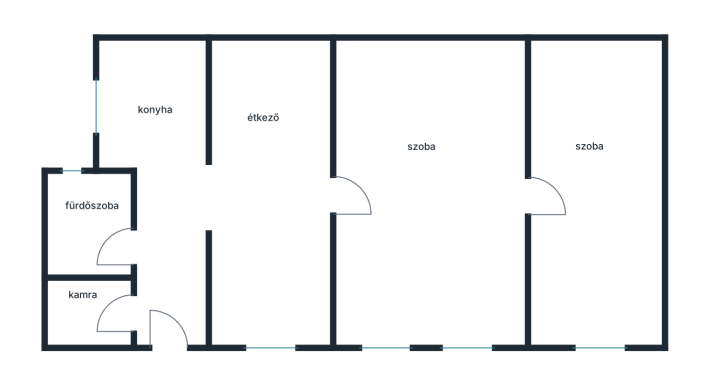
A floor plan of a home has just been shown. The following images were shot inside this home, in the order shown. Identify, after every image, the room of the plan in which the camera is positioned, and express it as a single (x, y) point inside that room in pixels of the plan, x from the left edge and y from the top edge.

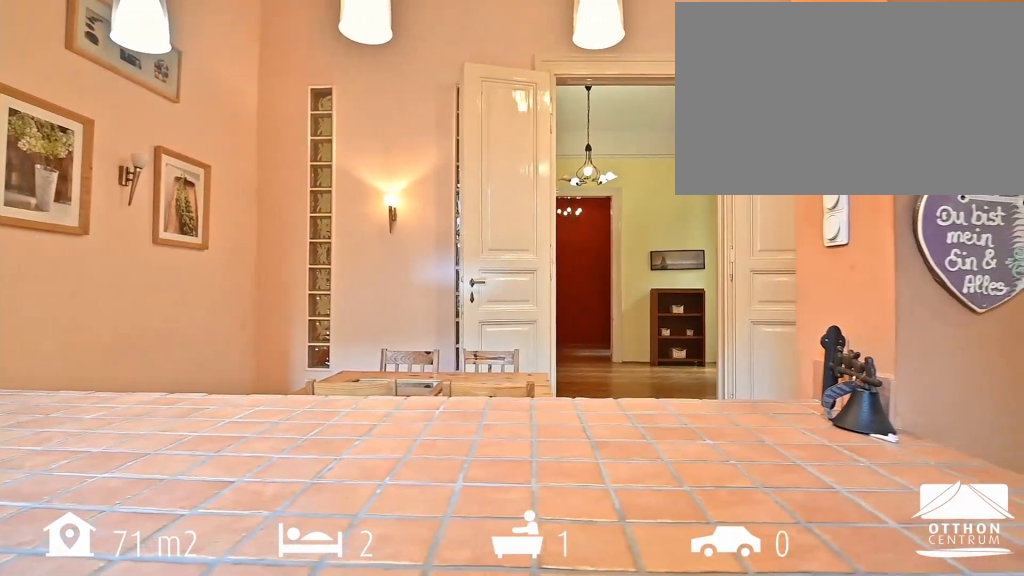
(154, 109)
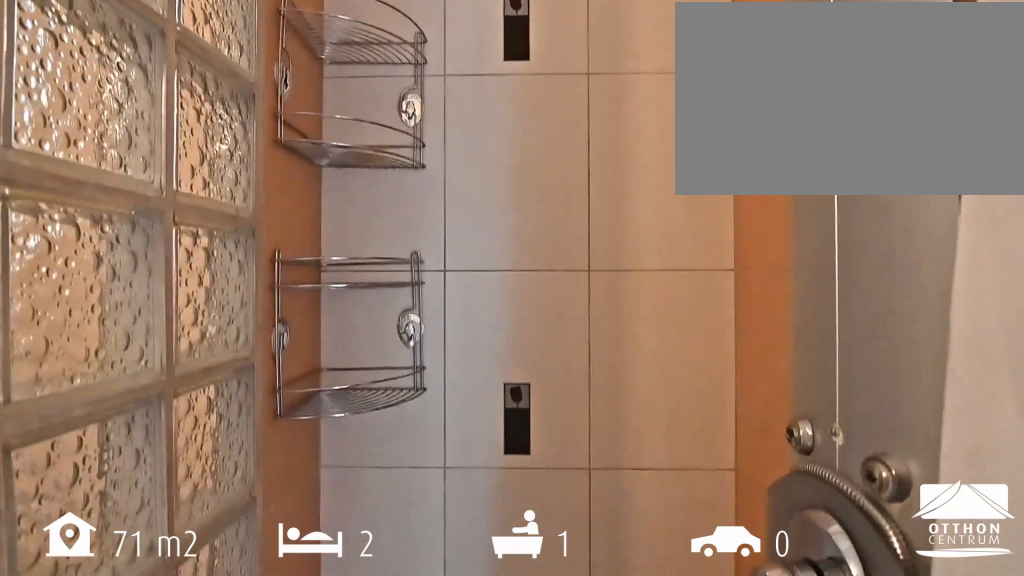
(93, 222)
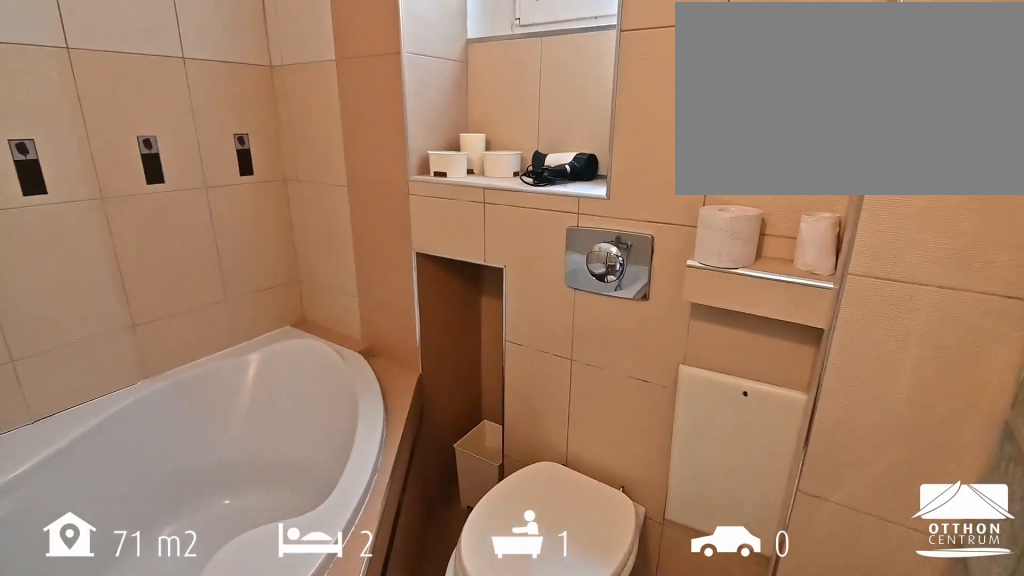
(92, 222)
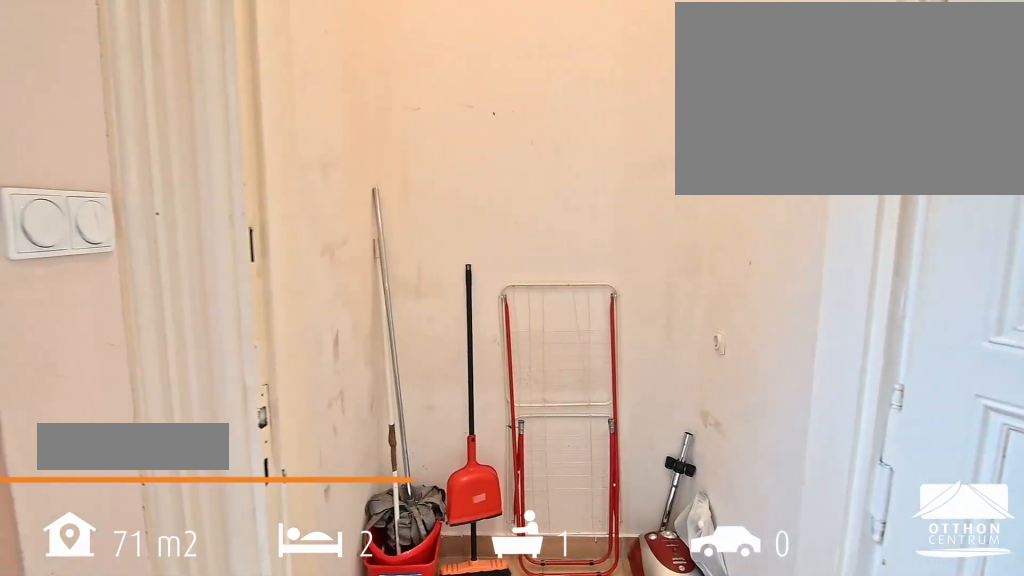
(89, 315)
